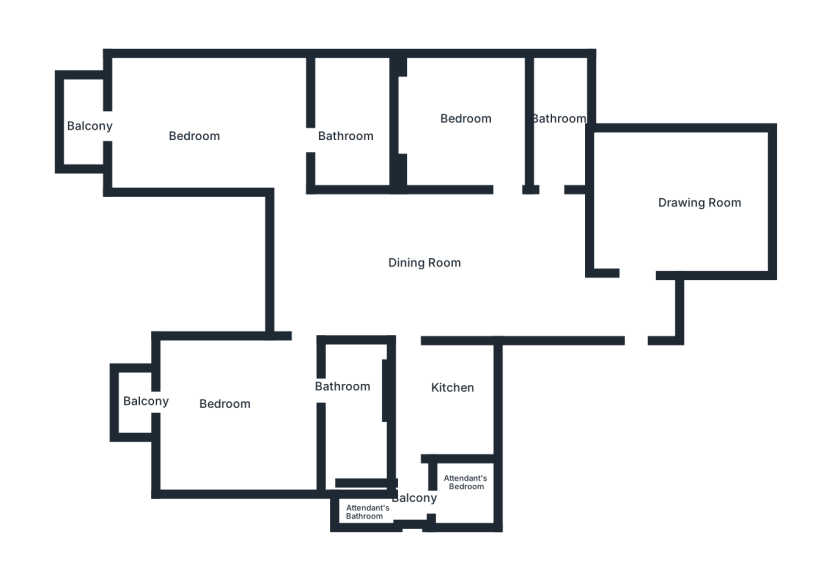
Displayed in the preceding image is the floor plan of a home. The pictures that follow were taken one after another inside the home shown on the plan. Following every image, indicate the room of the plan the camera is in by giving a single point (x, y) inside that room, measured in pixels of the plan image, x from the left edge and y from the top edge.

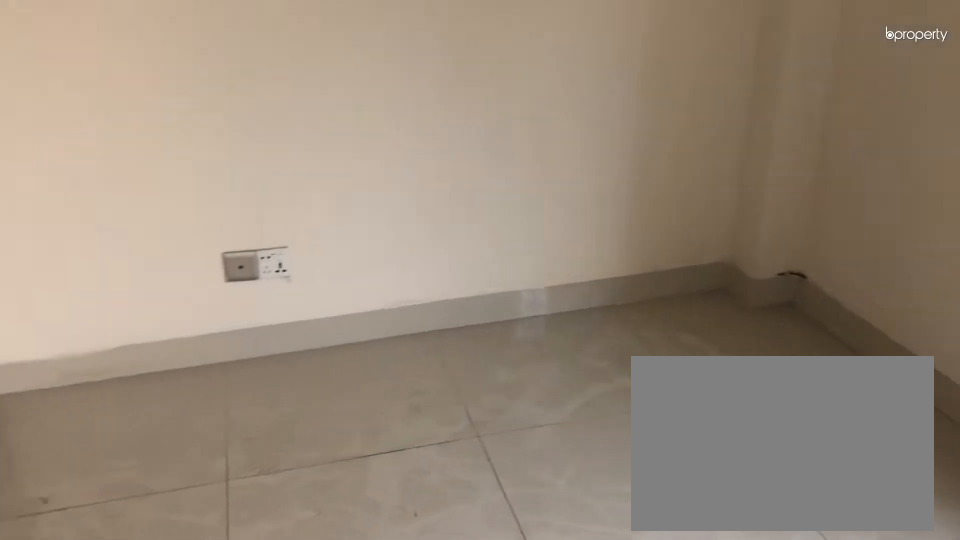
(665, 212)
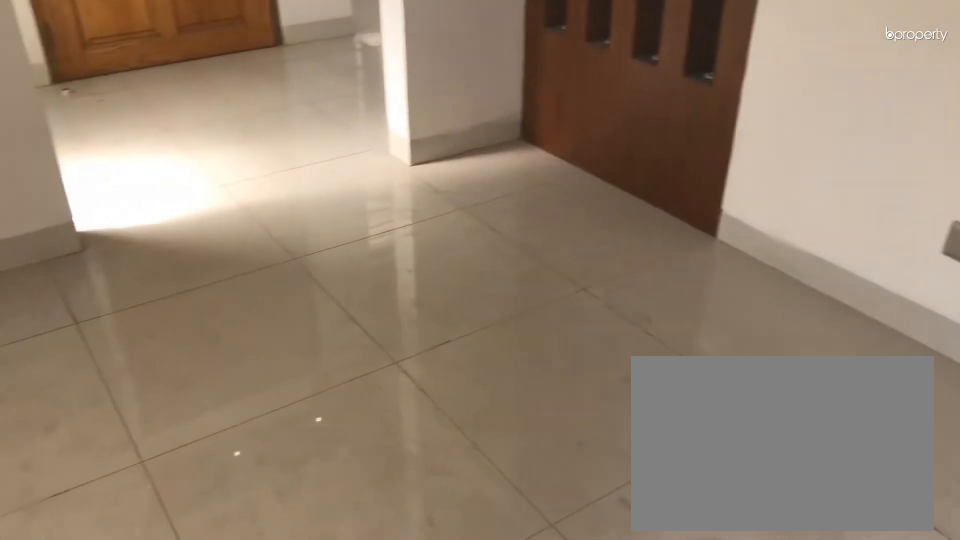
(665, 212)
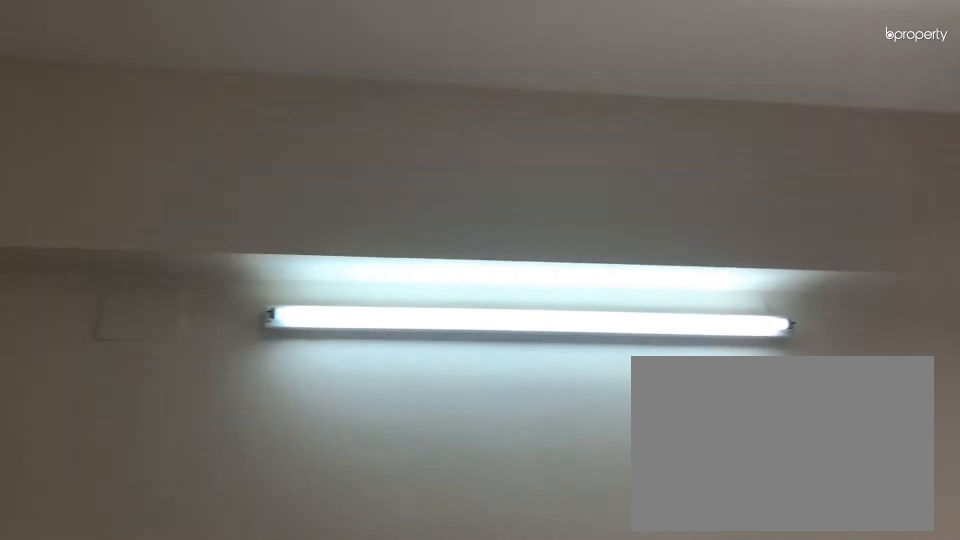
(182, 117)
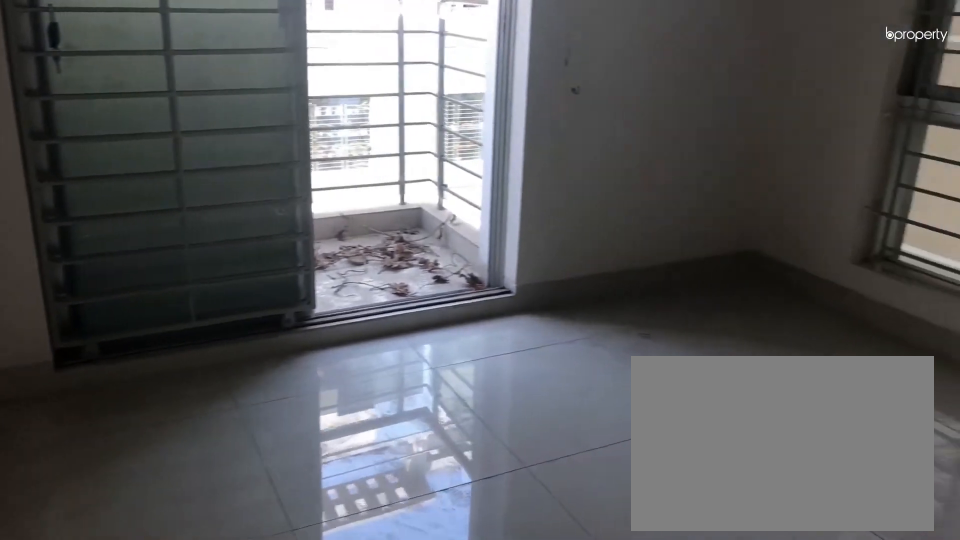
(227, 412)
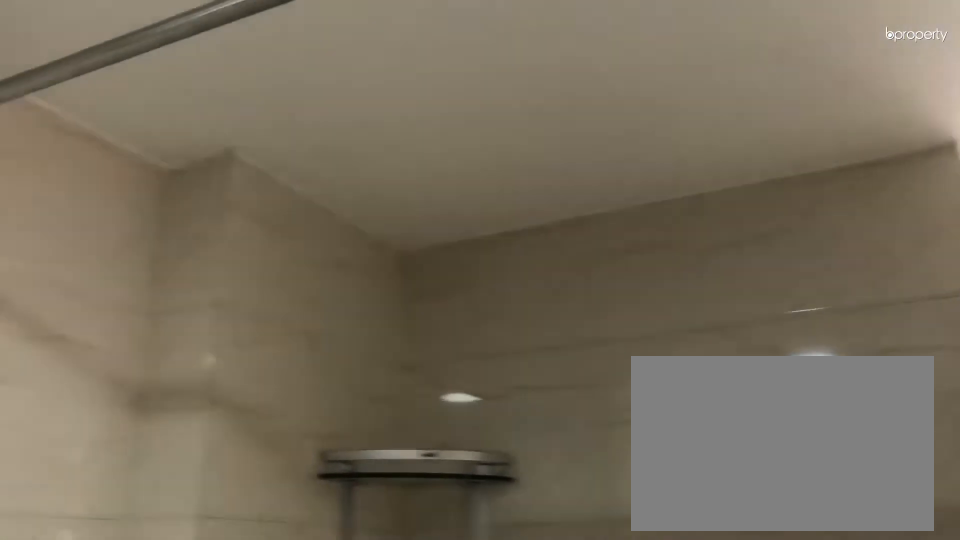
(358, 397)
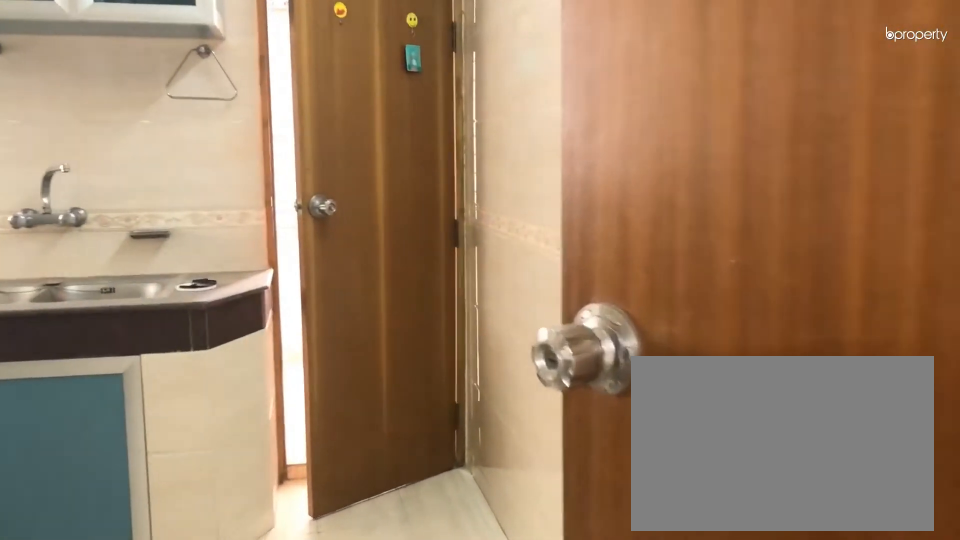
(449, 388)
